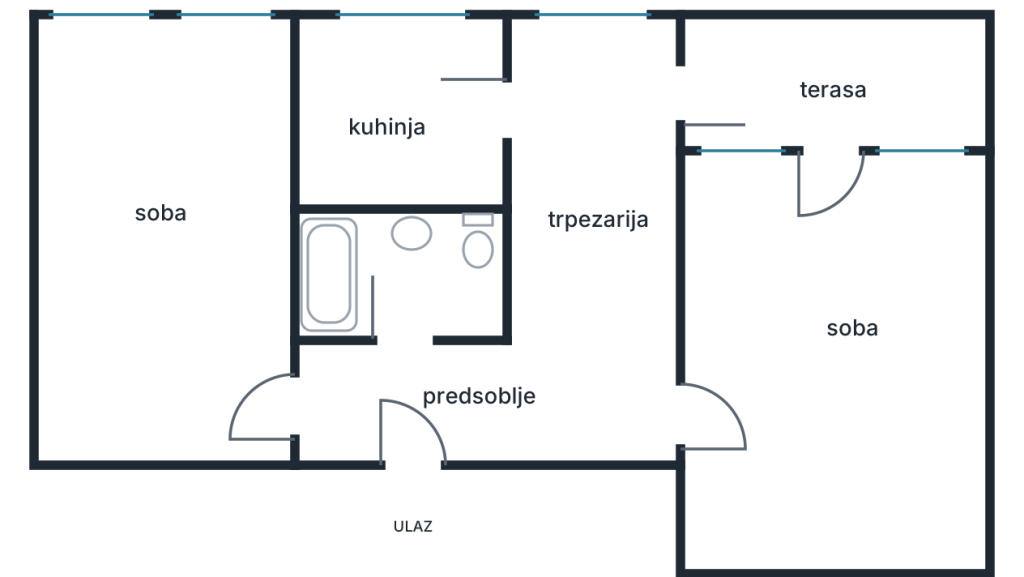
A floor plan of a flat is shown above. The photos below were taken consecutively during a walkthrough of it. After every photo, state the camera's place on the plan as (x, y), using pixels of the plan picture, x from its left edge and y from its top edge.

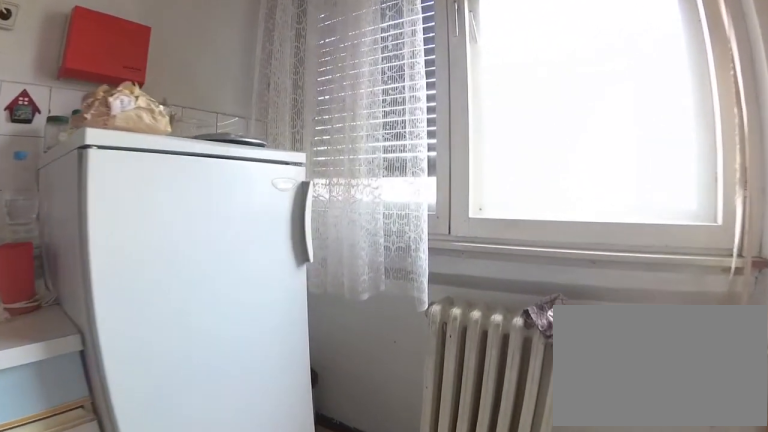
(381, 131)
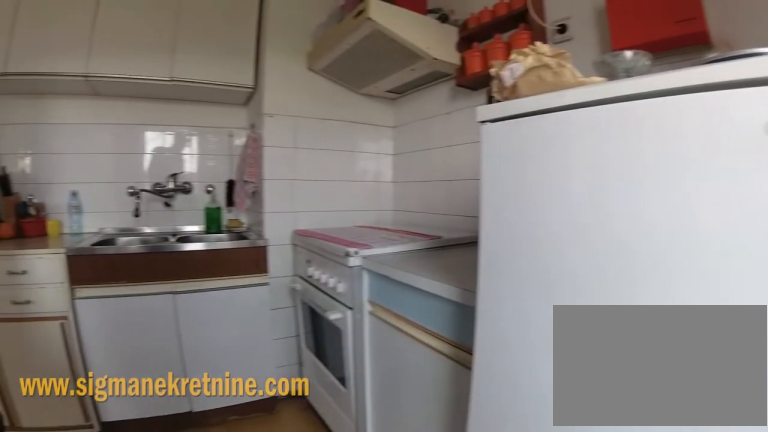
(395, 52)
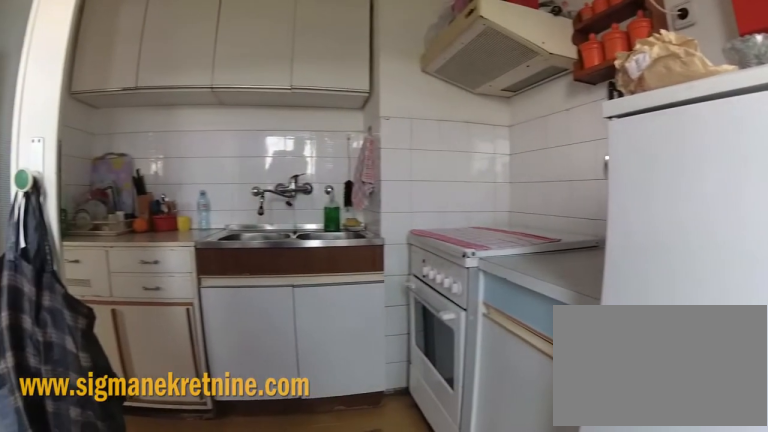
(390, 46)
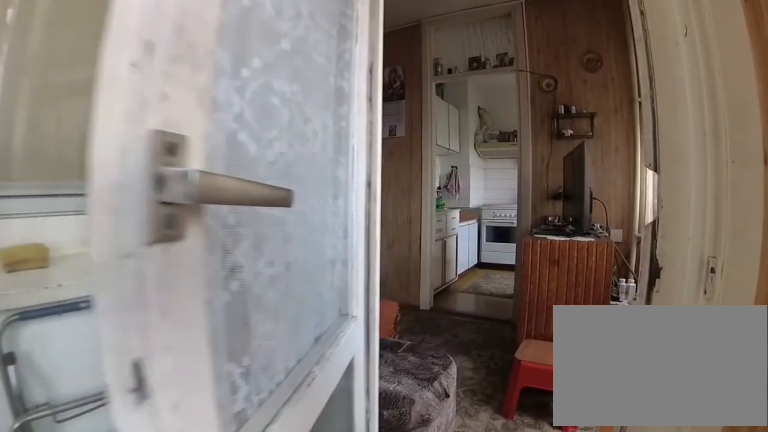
(761, 102)
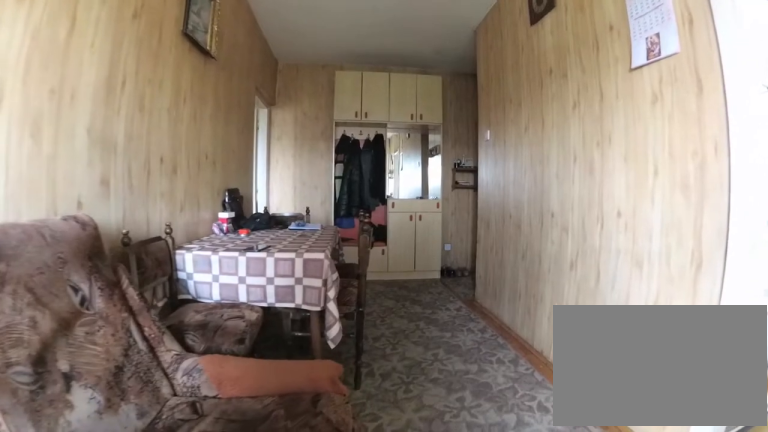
(609, 116)
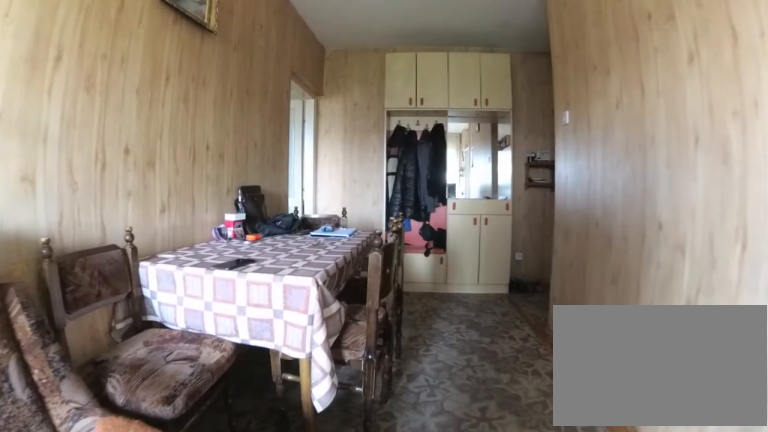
(602, 156)
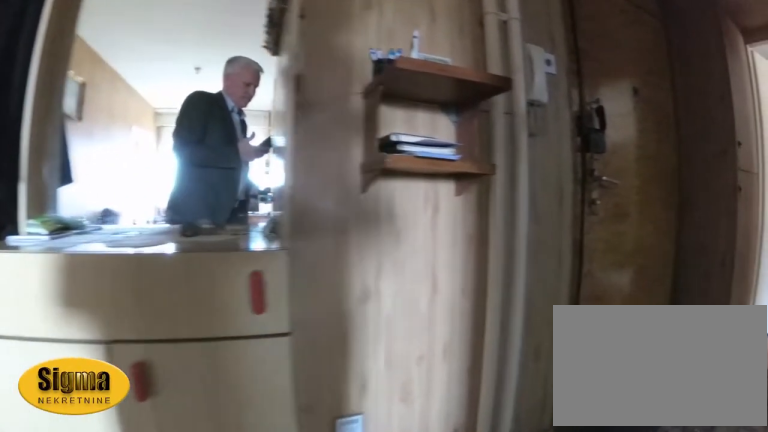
(551, 362)
